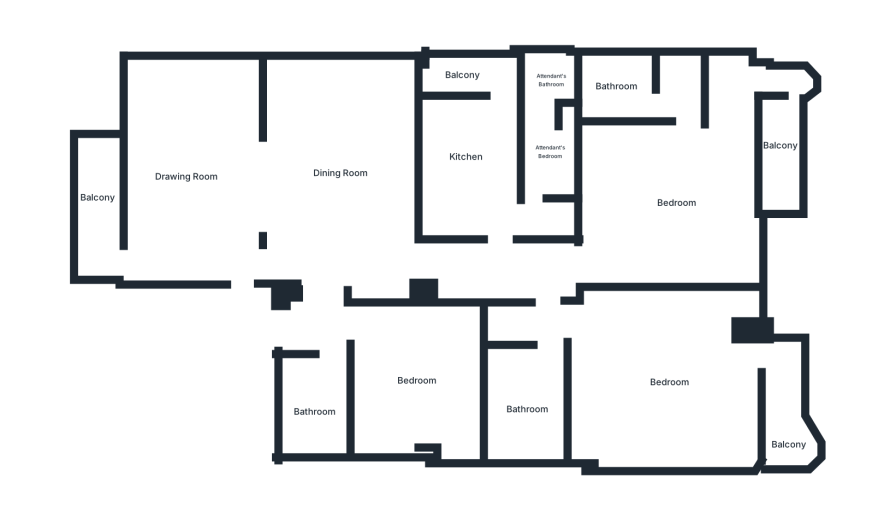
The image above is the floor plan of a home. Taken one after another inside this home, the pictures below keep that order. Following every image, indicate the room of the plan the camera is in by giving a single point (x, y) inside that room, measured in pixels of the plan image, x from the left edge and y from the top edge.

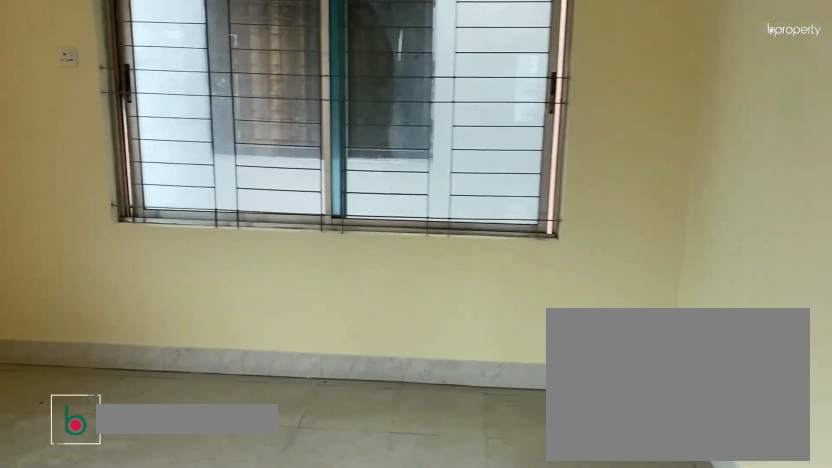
(198, 168)
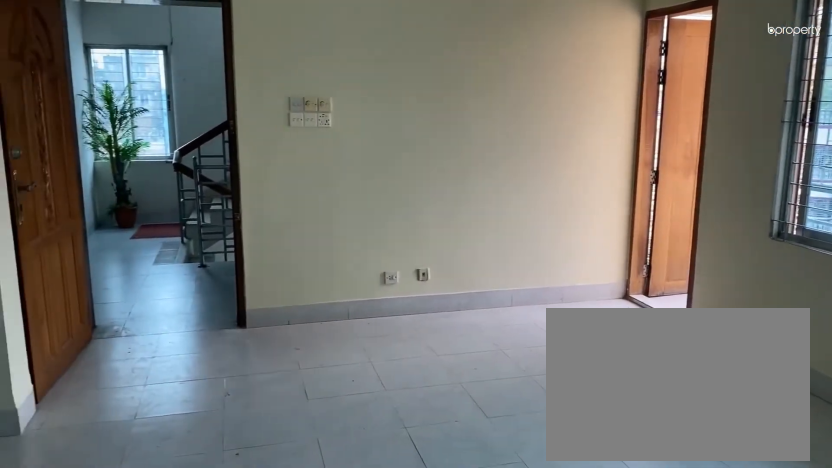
(198, 168)
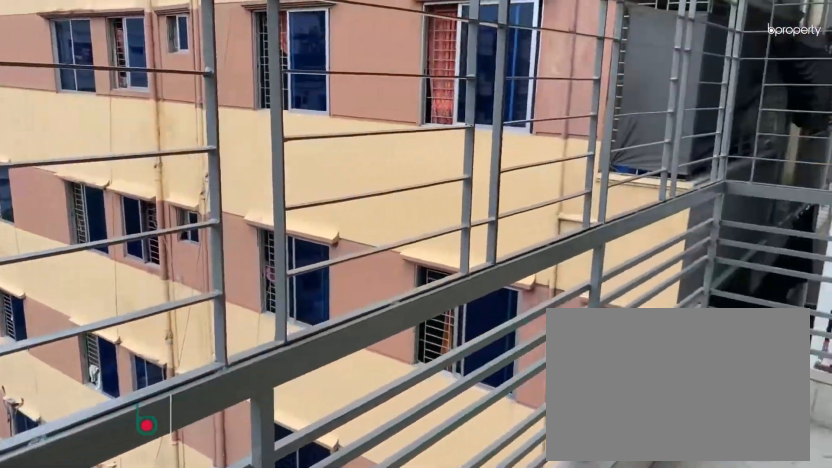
(99, 200)
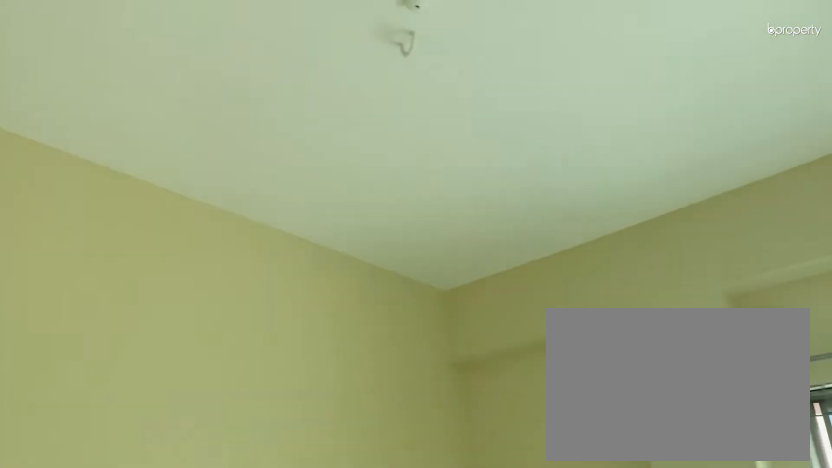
(415, 380)
